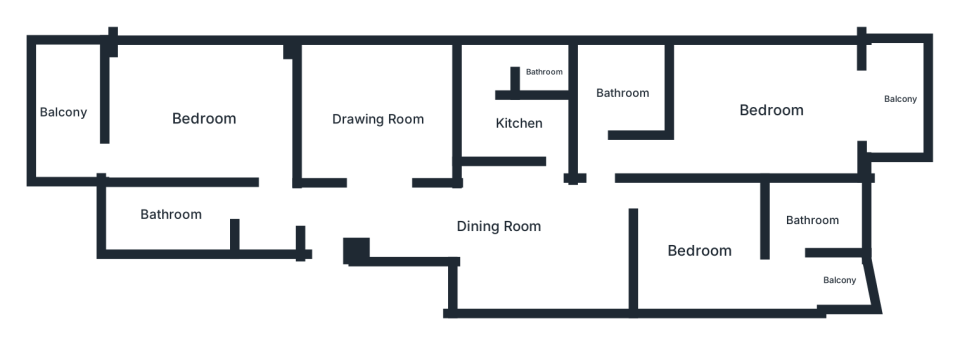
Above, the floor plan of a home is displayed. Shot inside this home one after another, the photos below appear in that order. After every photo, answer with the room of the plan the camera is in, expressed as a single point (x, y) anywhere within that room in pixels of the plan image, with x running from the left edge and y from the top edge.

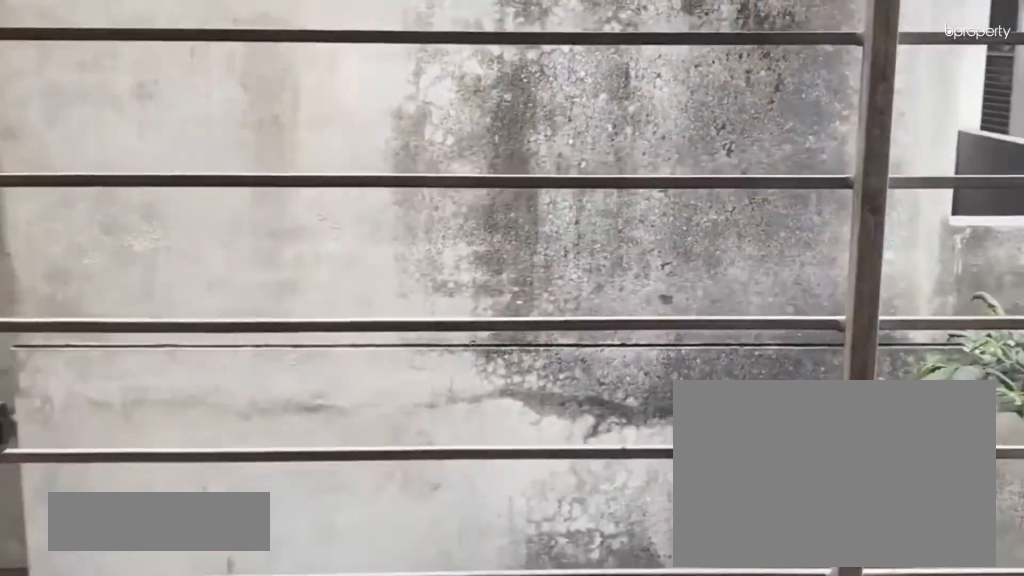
(62, 112)
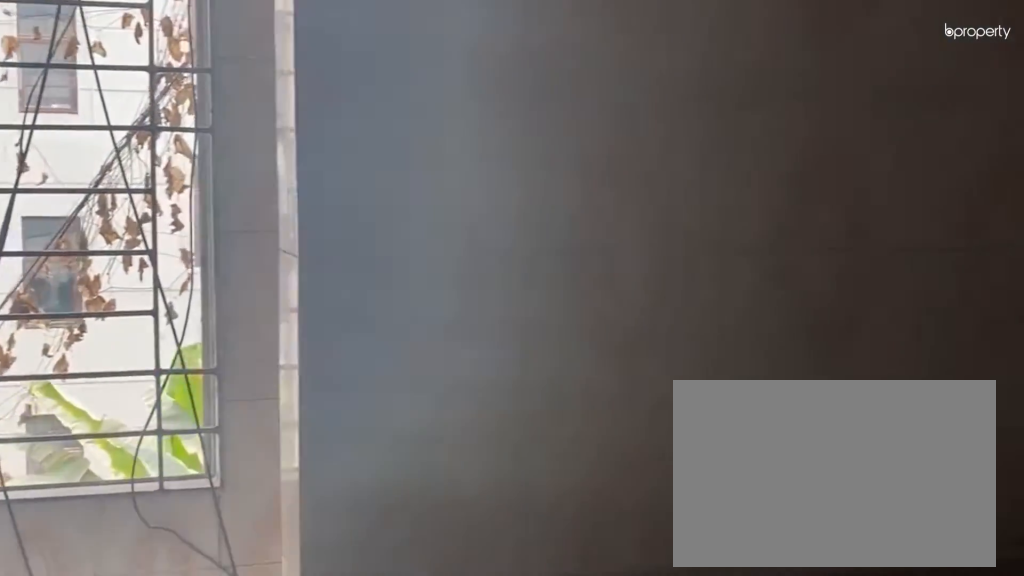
(518, 123)
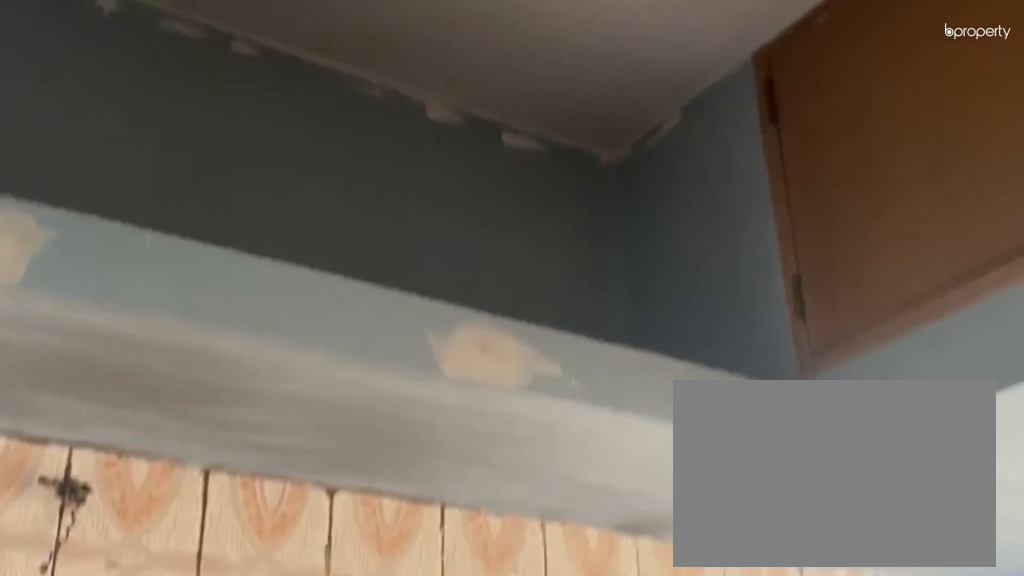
(518, 123)
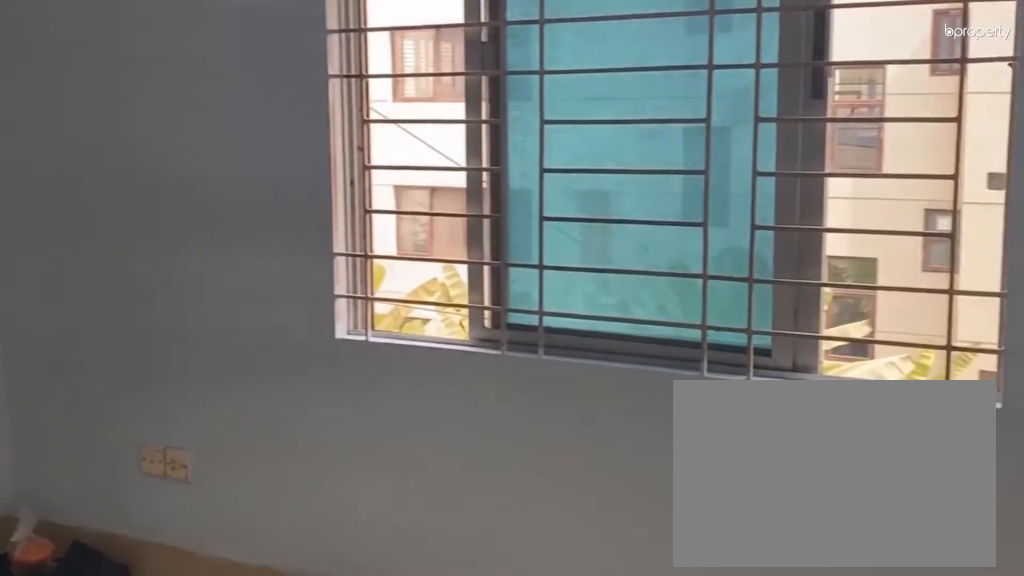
(769, 109)
